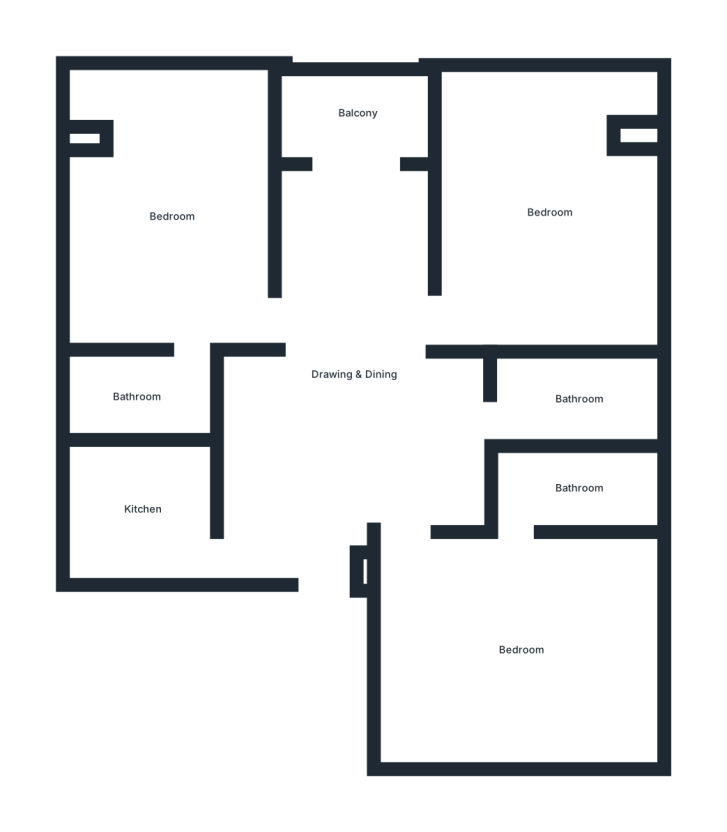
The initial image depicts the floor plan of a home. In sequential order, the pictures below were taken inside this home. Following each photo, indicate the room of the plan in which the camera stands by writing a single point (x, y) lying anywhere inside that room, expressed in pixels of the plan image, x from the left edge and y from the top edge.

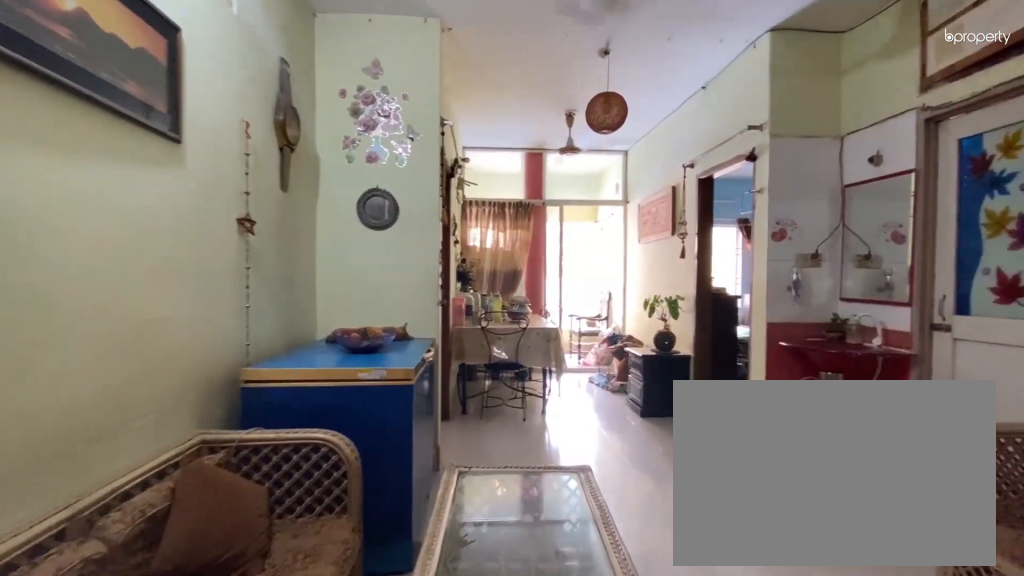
(340, 463)
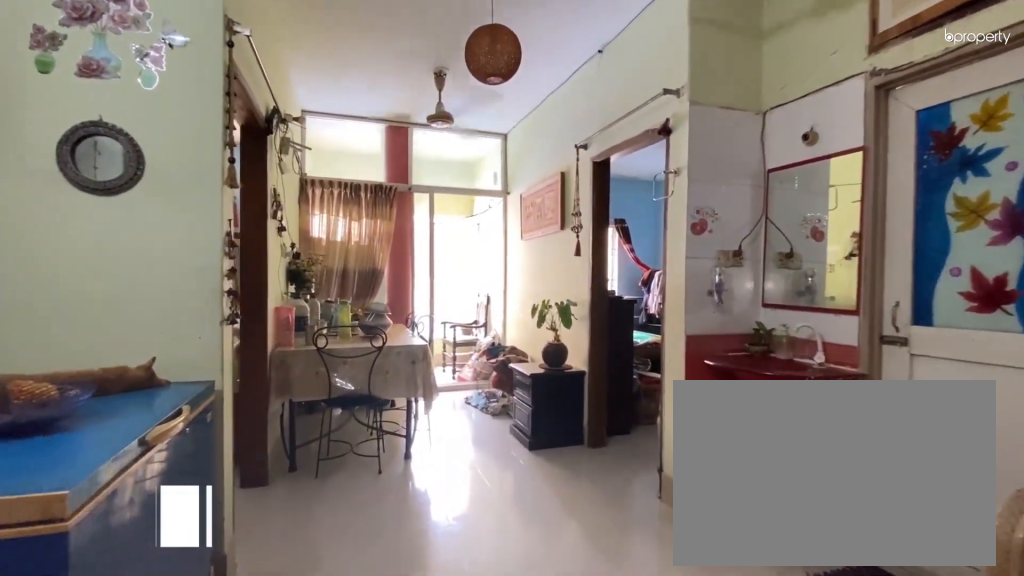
(340, 463)
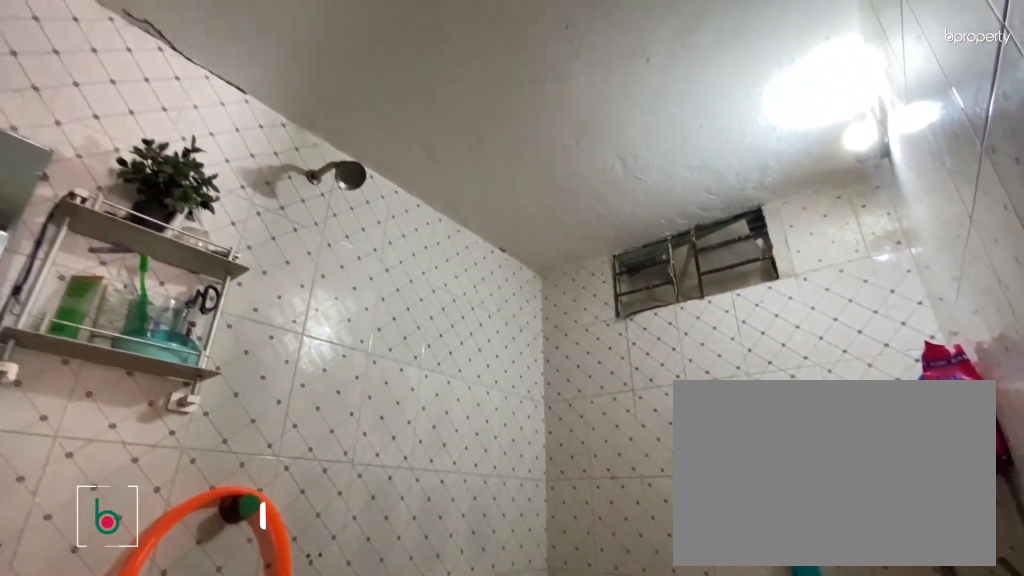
(134, 397)
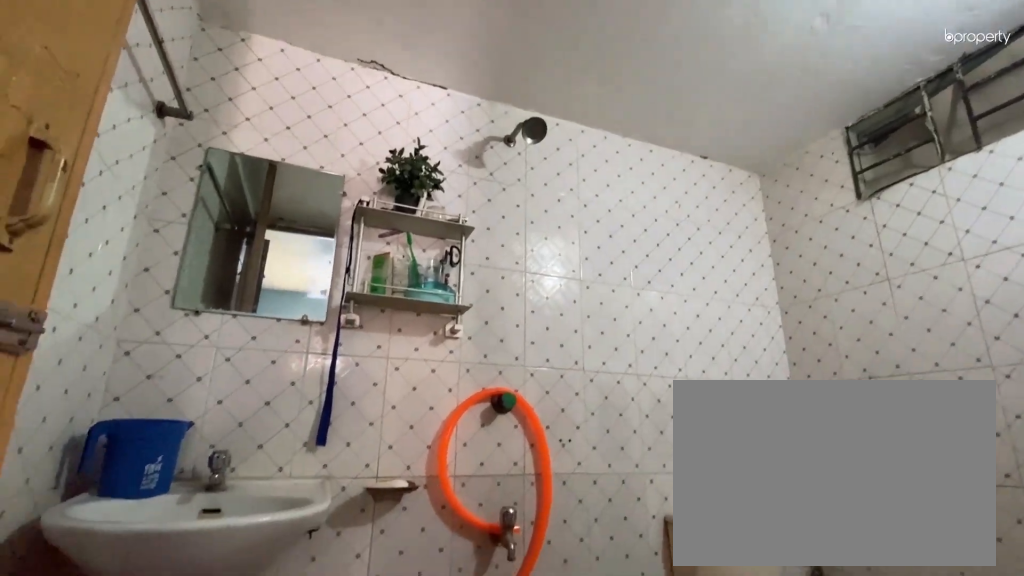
(134, 397)
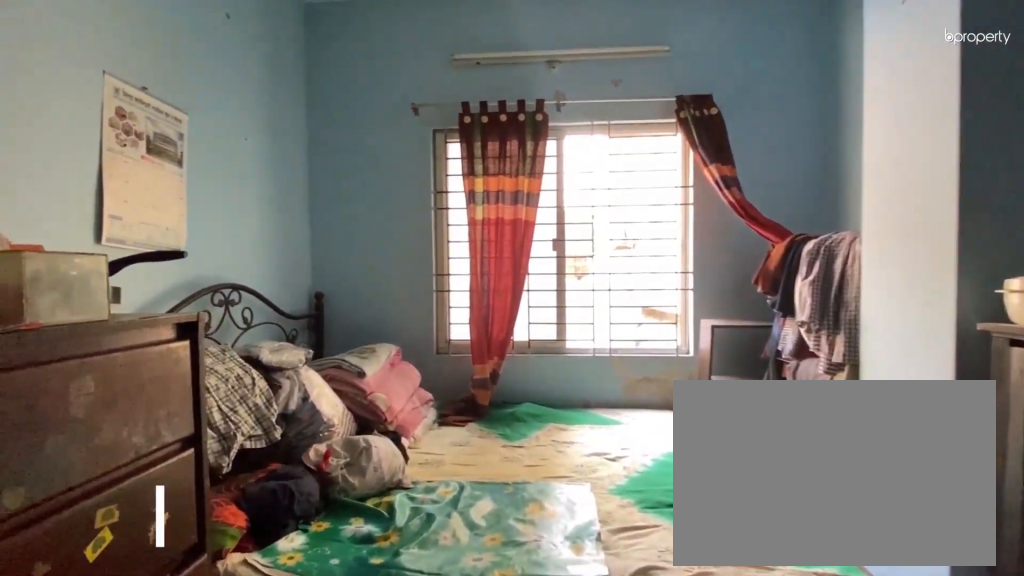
(548, 211)
